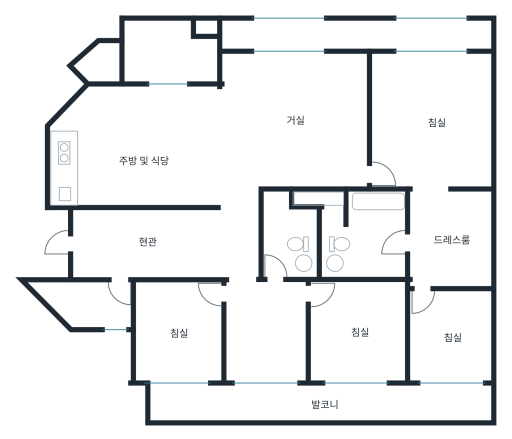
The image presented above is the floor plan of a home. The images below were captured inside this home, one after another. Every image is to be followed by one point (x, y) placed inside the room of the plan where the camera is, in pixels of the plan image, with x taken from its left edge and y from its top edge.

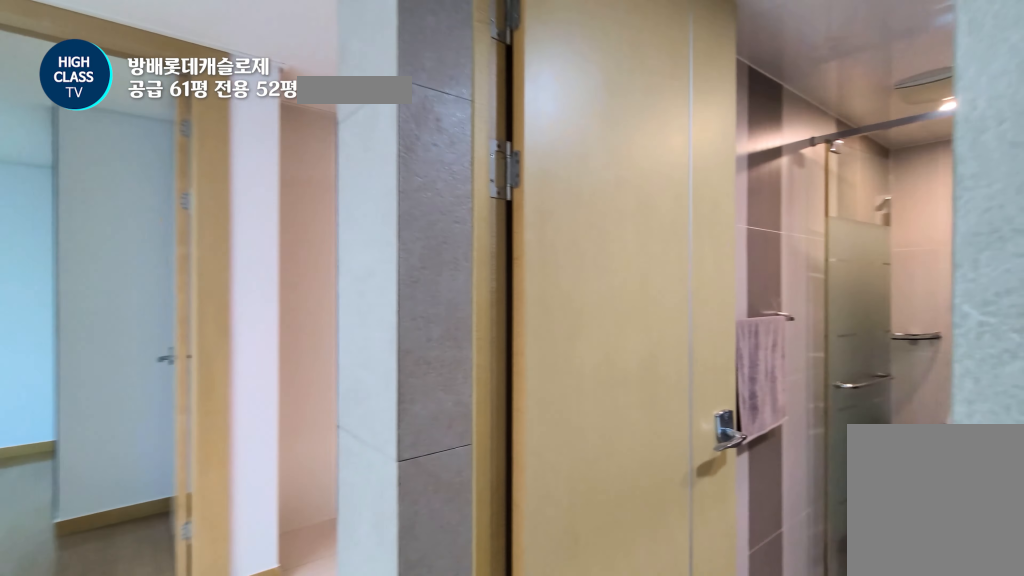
(266, 339)
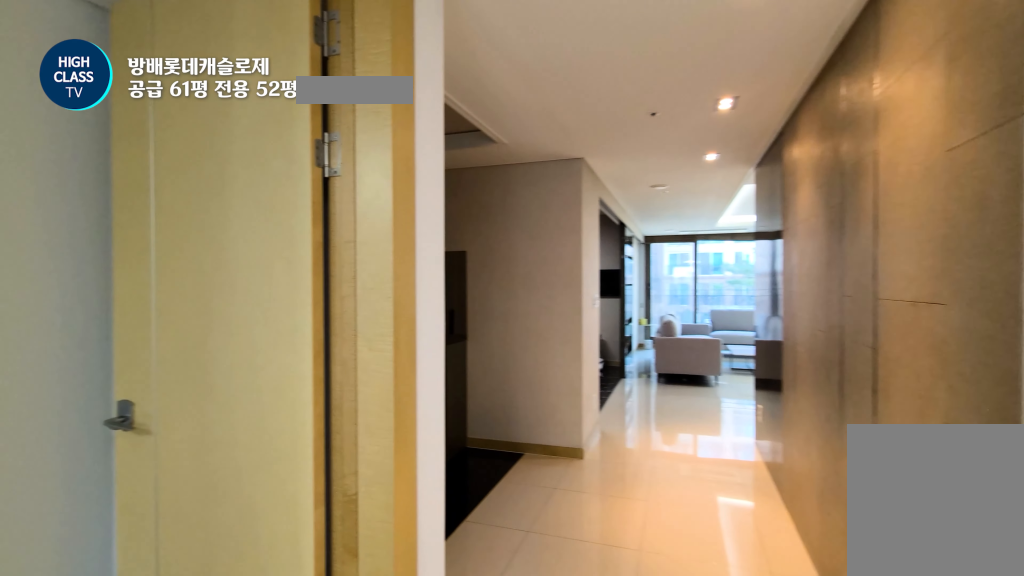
(266, 332)
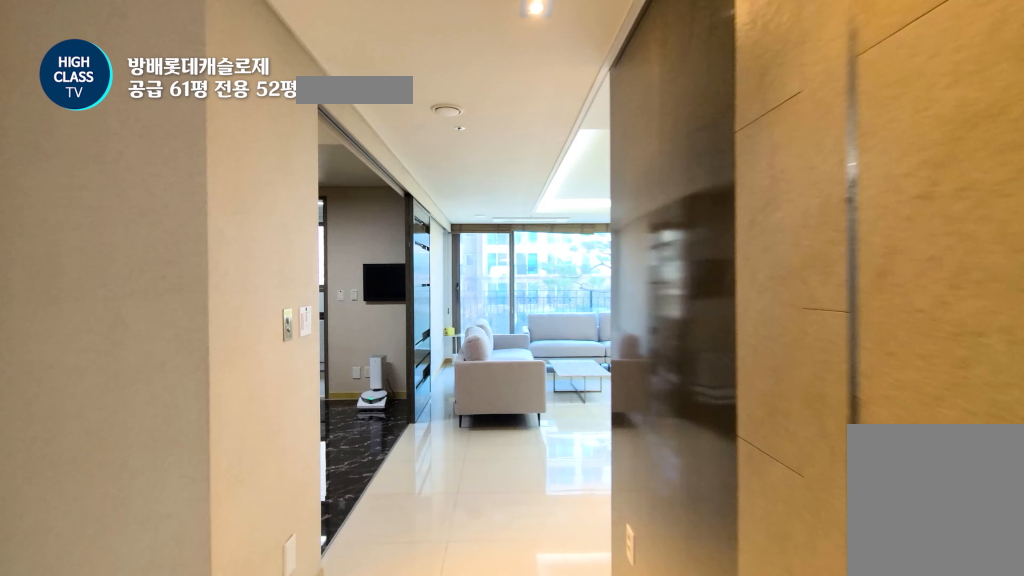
(239, 233)
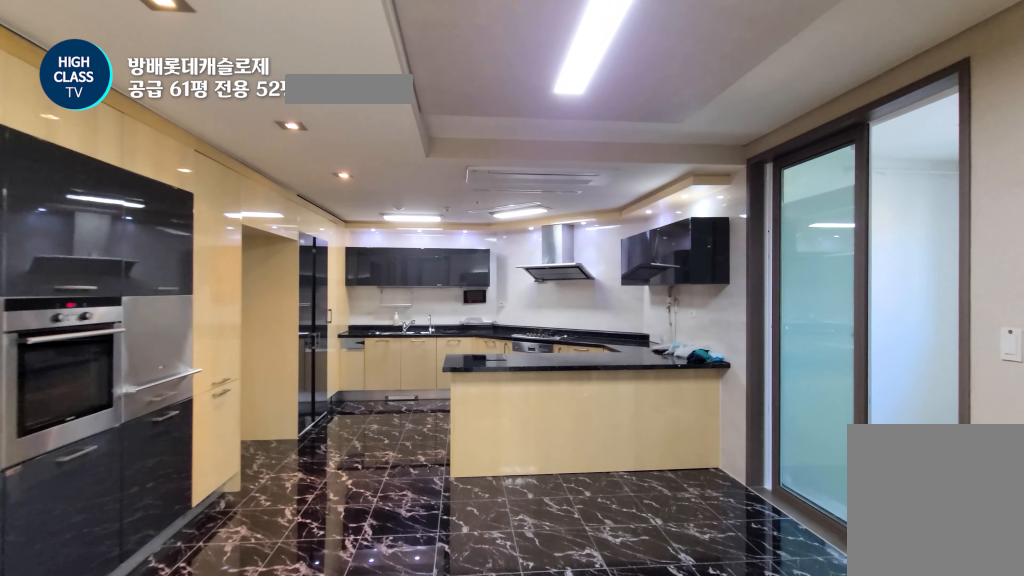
(139, 144)
